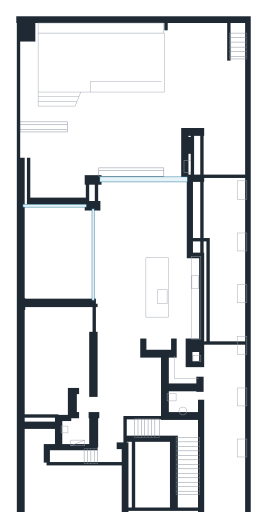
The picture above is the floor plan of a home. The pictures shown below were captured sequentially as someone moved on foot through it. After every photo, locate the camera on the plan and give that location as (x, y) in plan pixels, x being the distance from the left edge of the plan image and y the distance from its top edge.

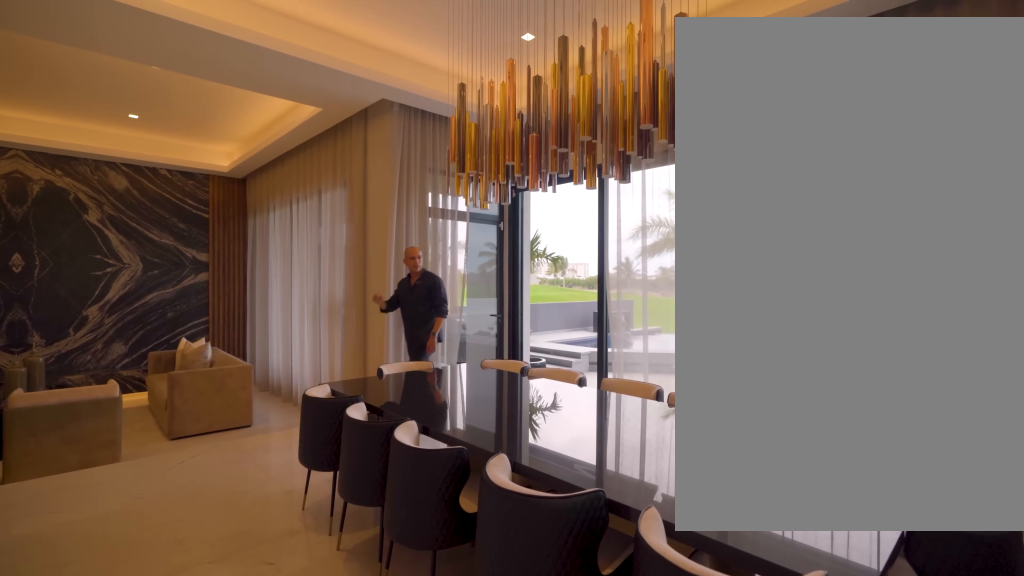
(151, 244)
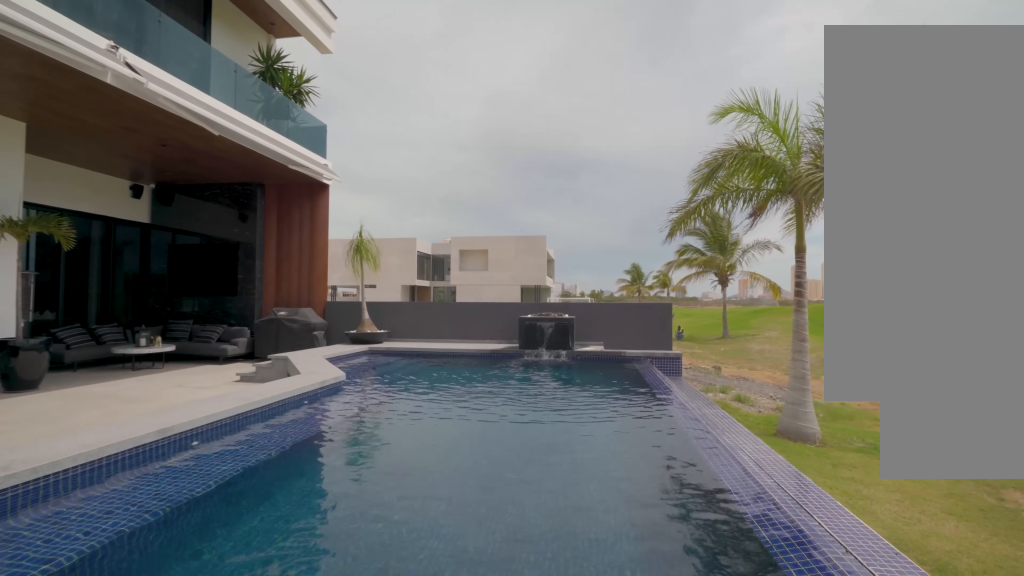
(184, 64)
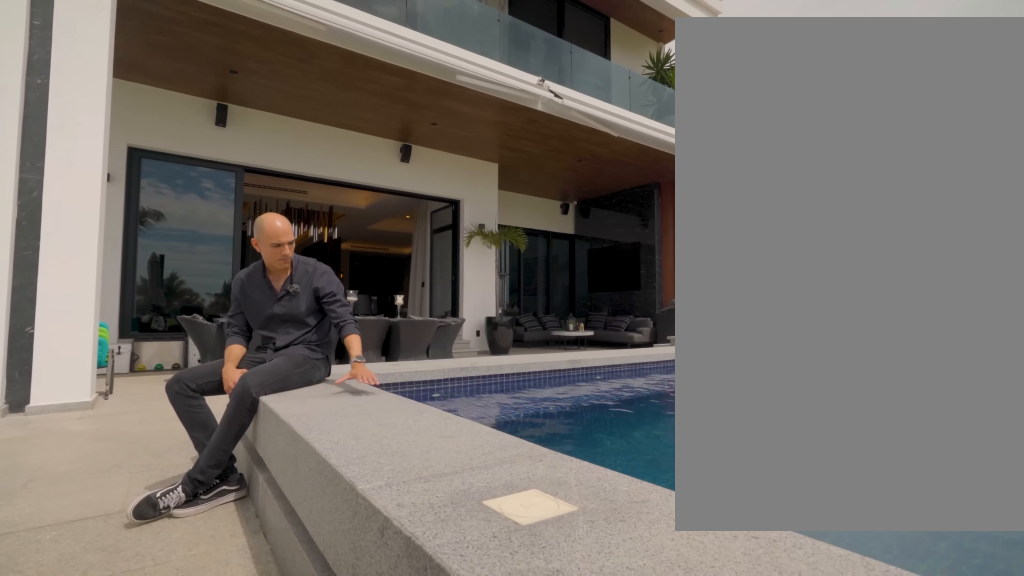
(184, 65)
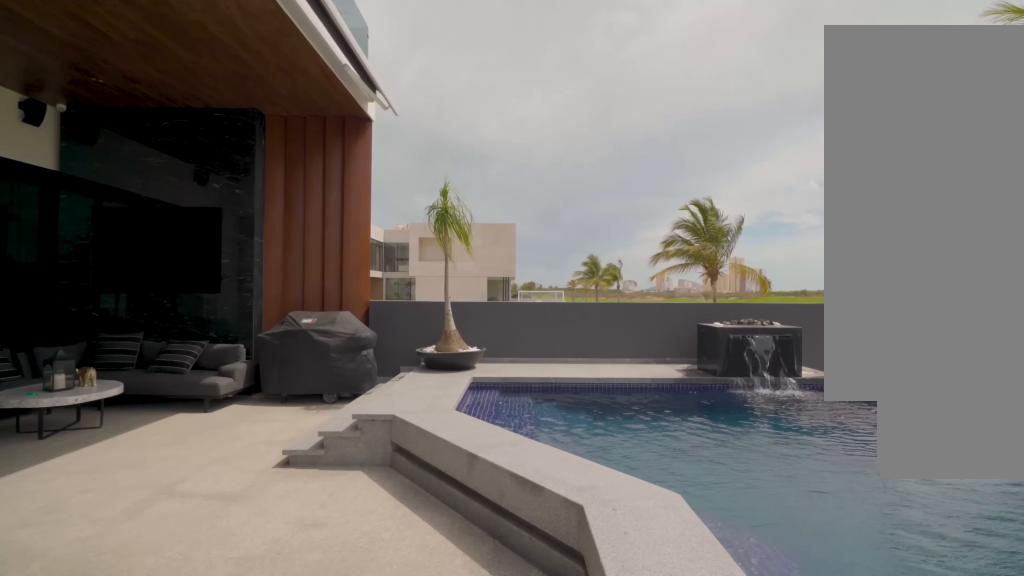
(102, 111)
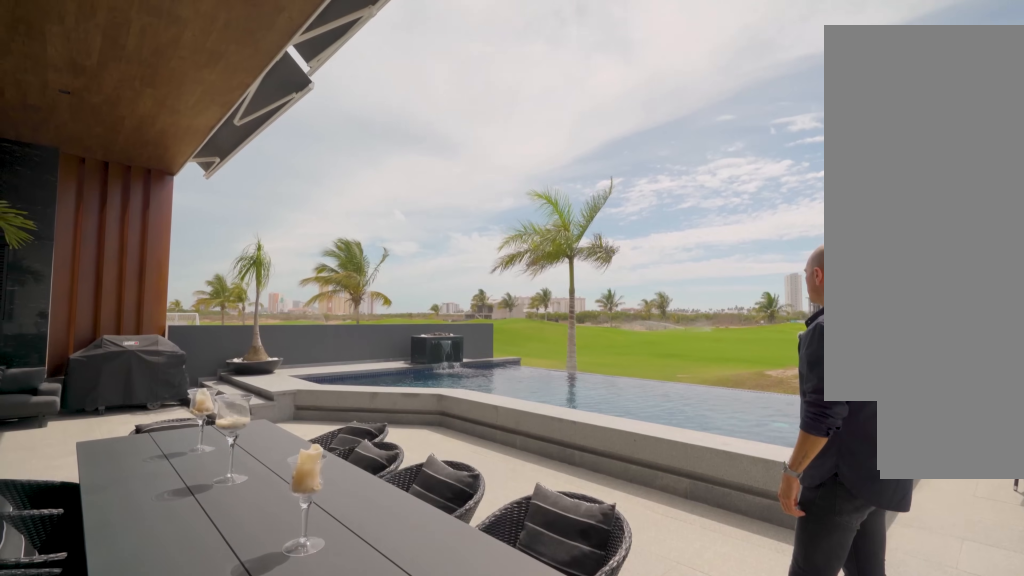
(168, 158)
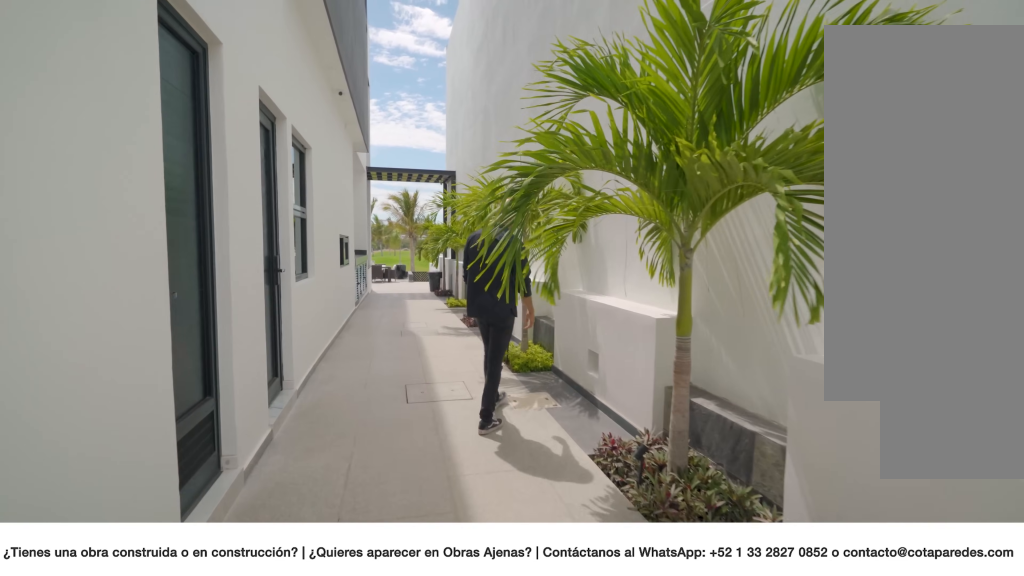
(224, 431)
